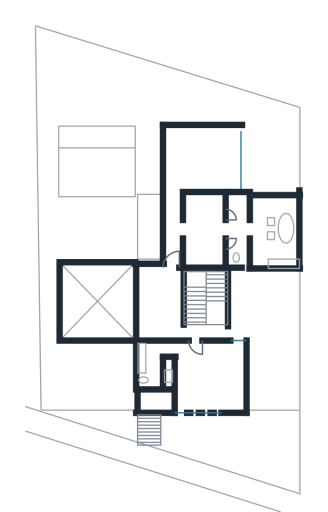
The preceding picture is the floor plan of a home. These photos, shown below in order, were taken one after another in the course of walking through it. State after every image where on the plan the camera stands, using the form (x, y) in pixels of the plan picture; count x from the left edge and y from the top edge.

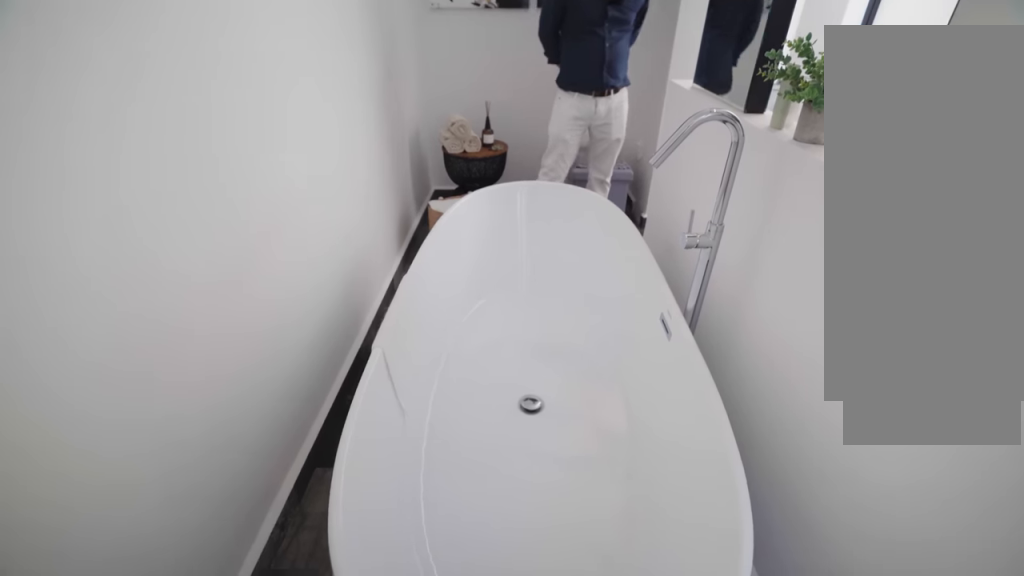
(282, 209)
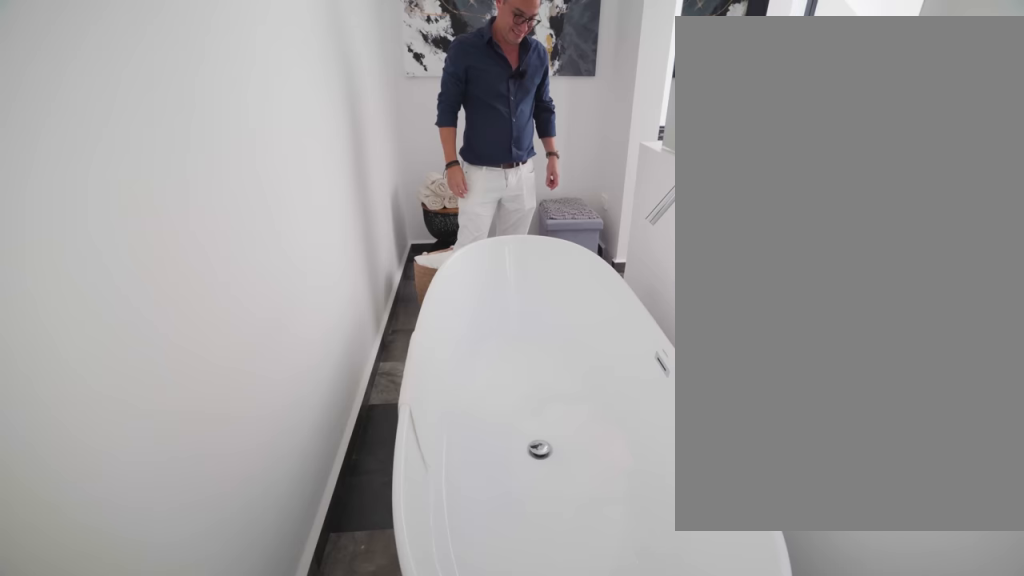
(282, 209)
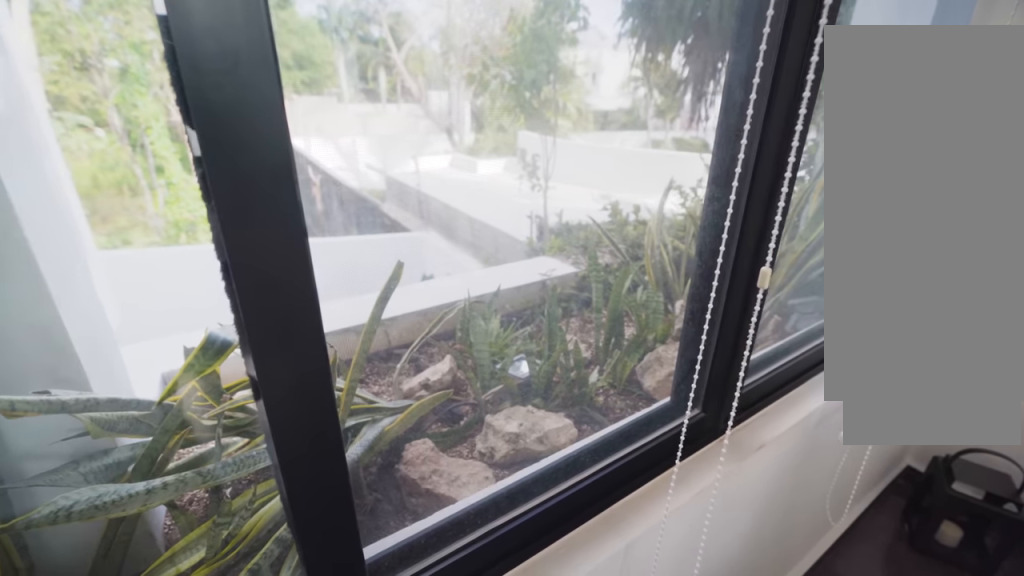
(259, 209)
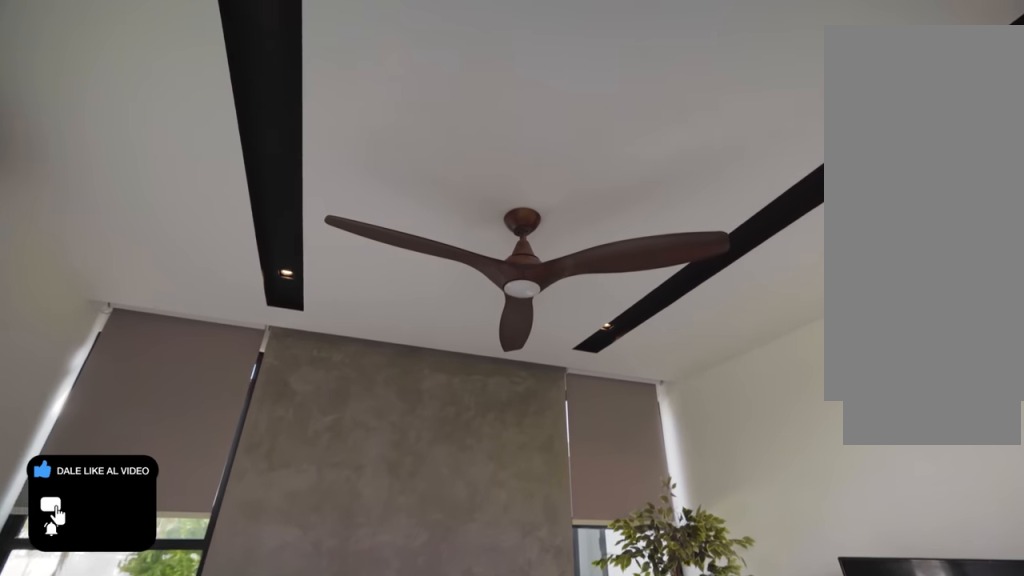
(182, 175)
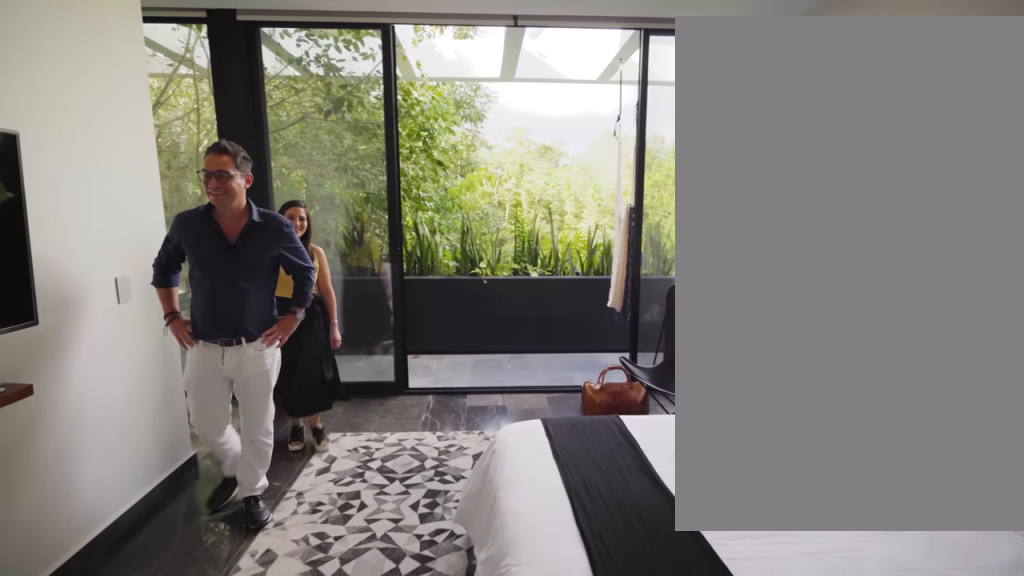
(226, 171)
